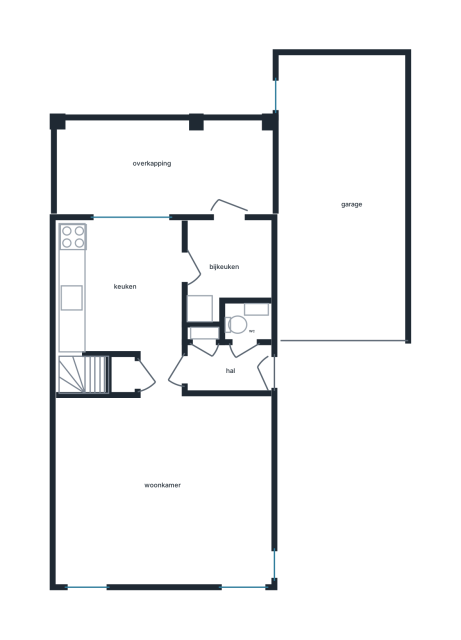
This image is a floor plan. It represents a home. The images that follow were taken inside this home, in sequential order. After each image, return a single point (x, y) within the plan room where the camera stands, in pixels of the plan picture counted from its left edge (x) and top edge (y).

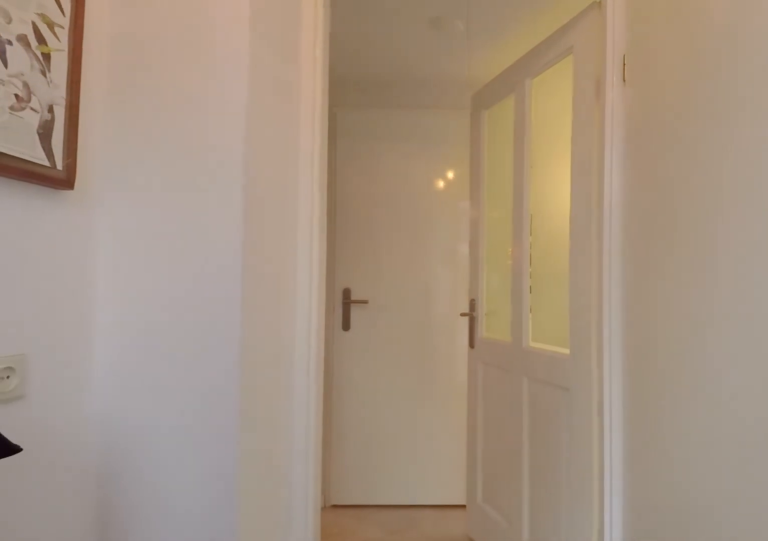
(227, 369)
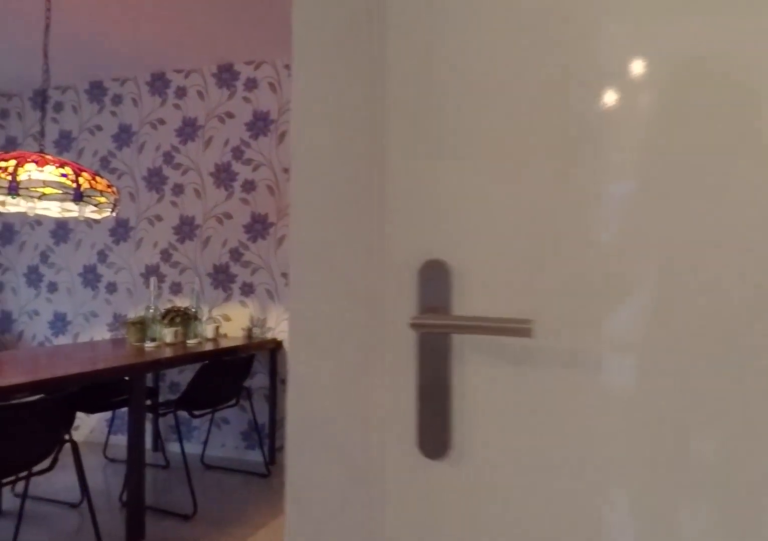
(163, 484)
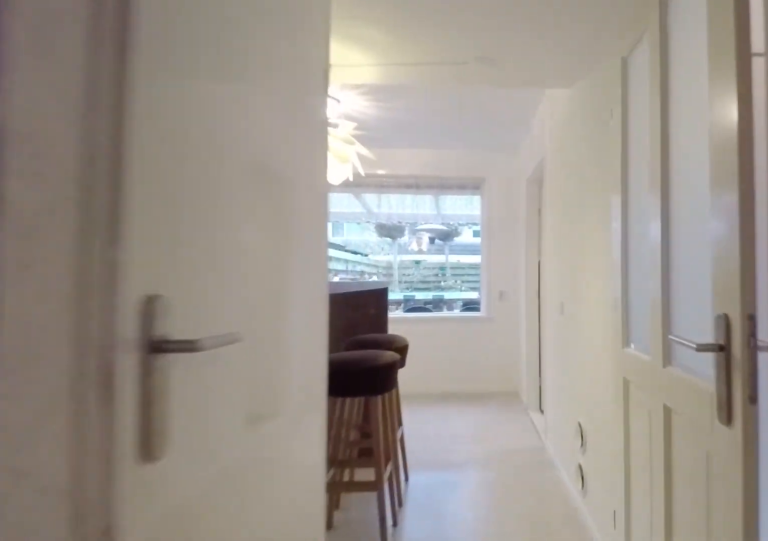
(163, 484)
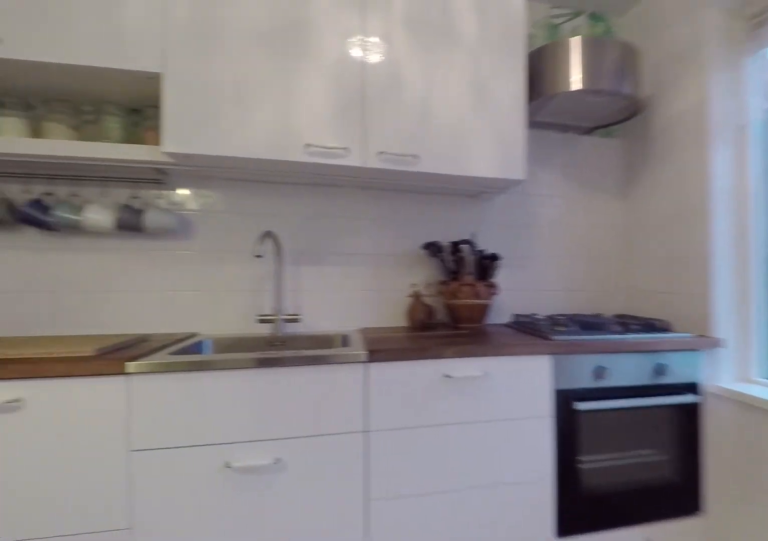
(121, 287)
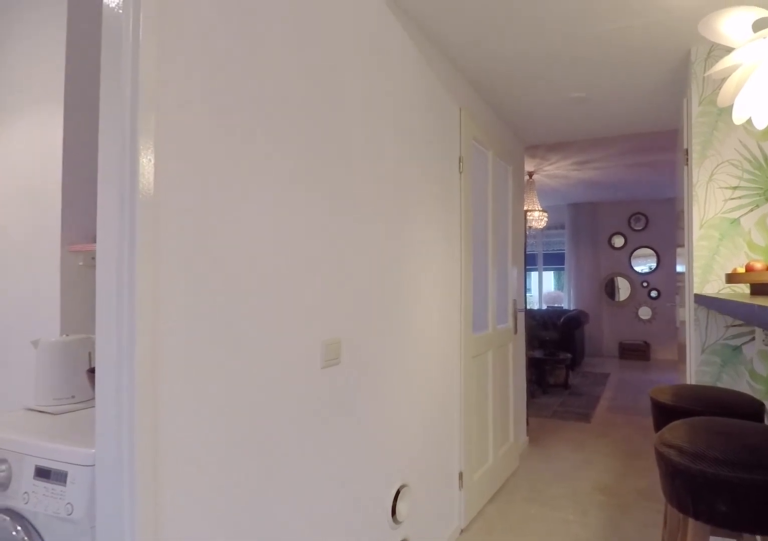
(121, 287)
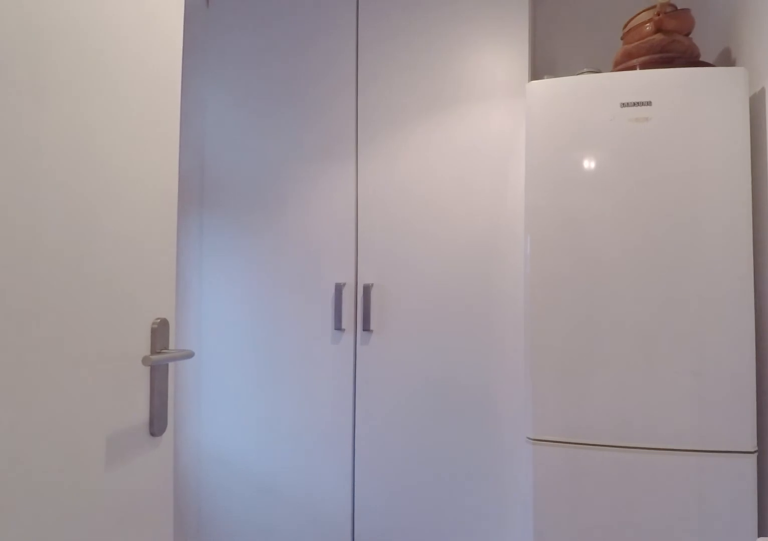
(225, 264)
